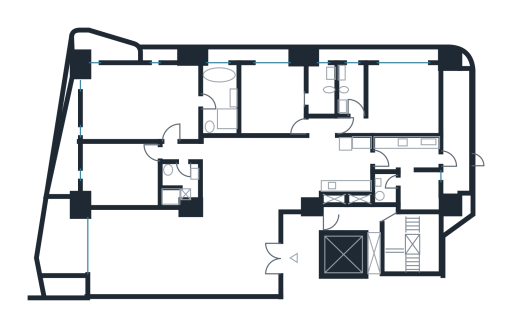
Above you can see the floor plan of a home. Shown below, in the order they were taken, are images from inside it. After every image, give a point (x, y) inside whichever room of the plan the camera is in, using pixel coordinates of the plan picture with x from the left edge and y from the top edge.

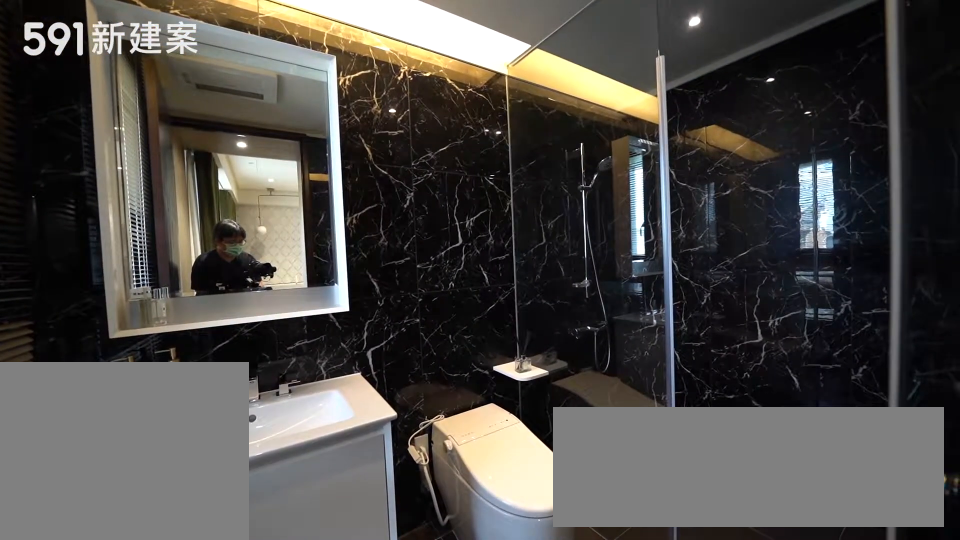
(322, 95)
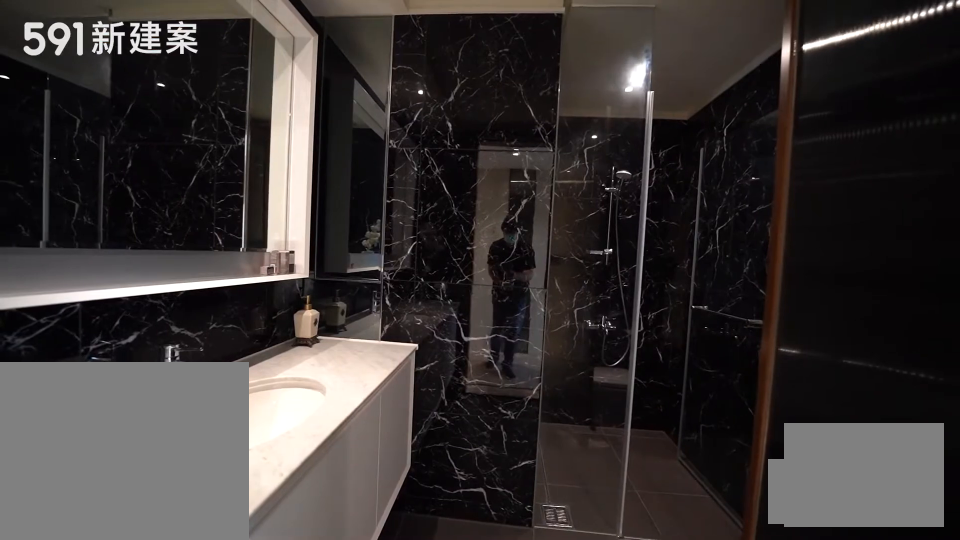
(179, 183)
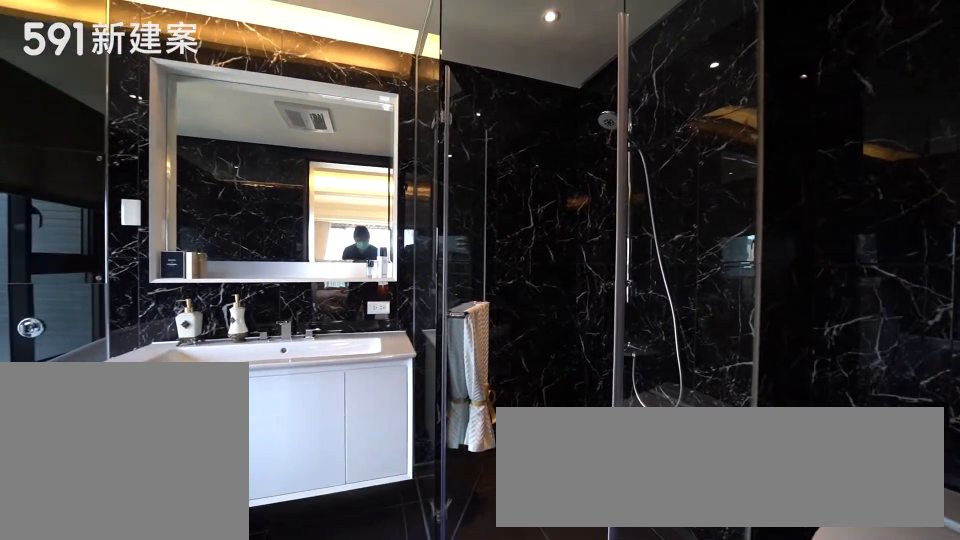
(217, 97)
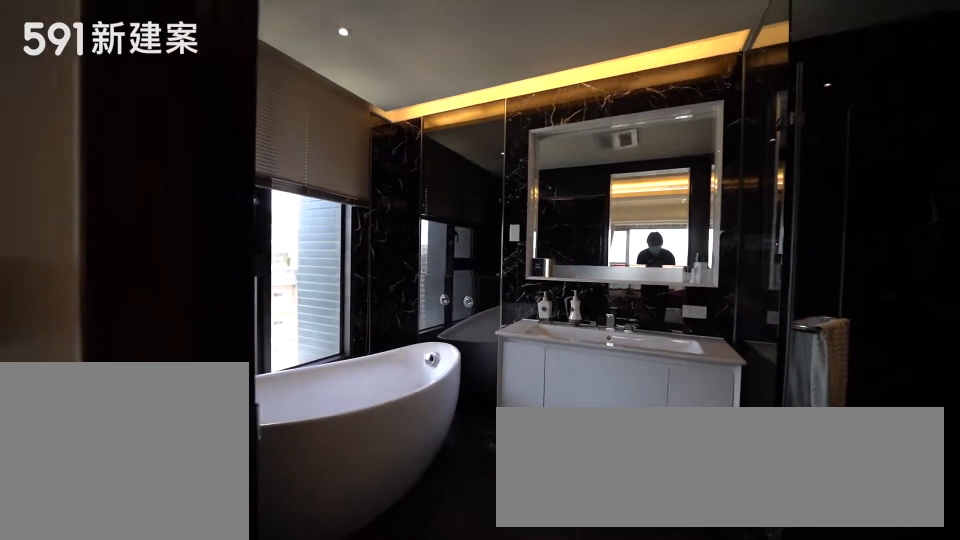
(217, 97)
